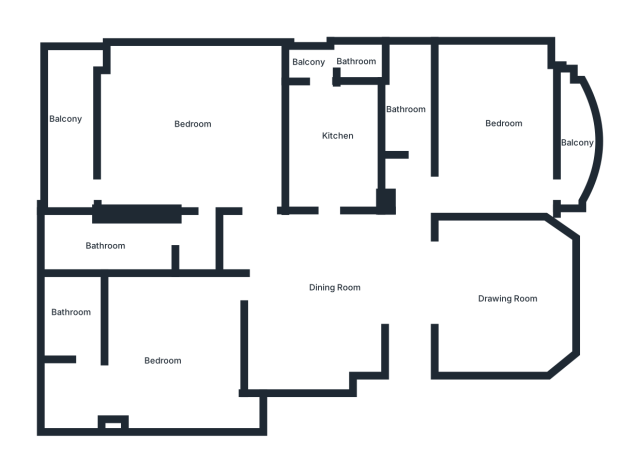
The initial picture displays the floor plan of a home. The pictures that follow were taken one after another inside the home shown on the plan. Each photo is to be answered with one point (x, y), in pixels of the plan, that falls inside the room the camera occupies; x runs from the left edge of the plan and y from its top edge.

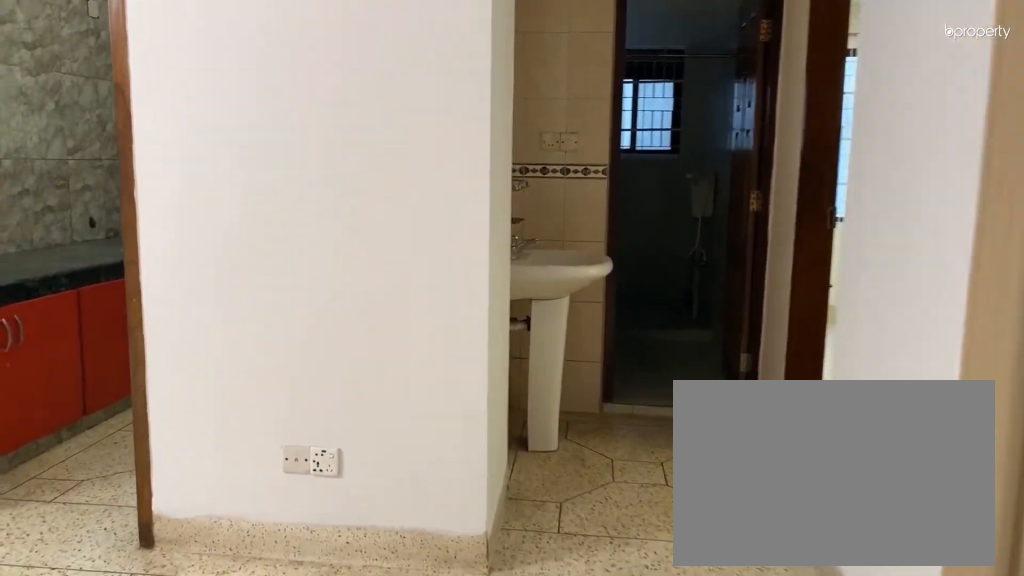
(409, 314)
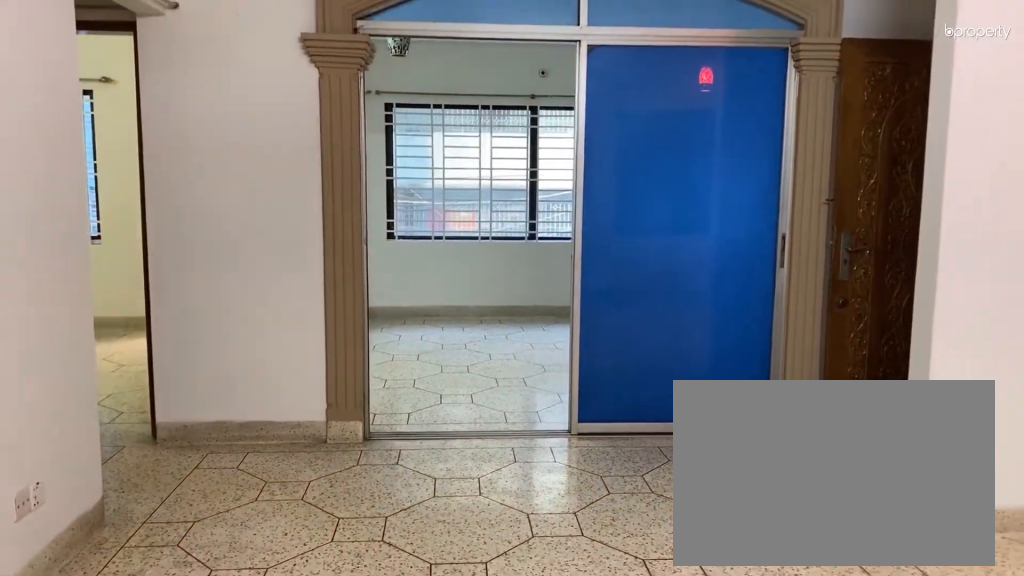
(317, 292)
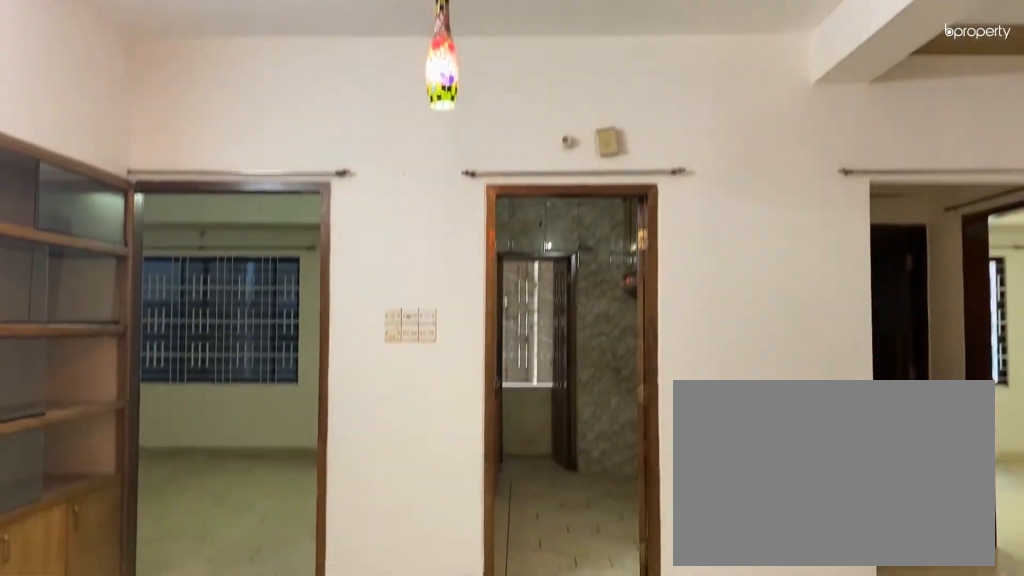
(317, 292)
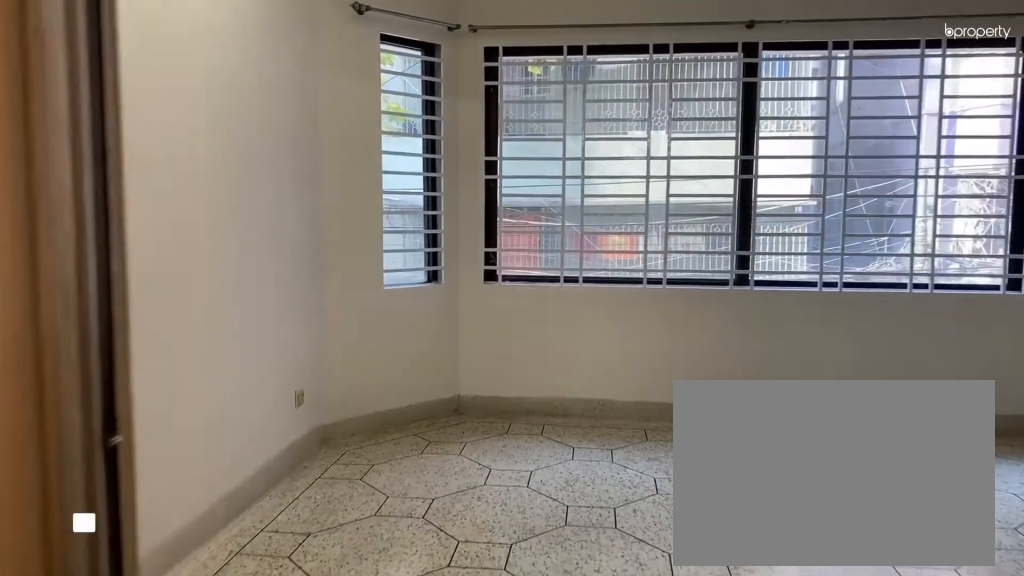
(450, 296)
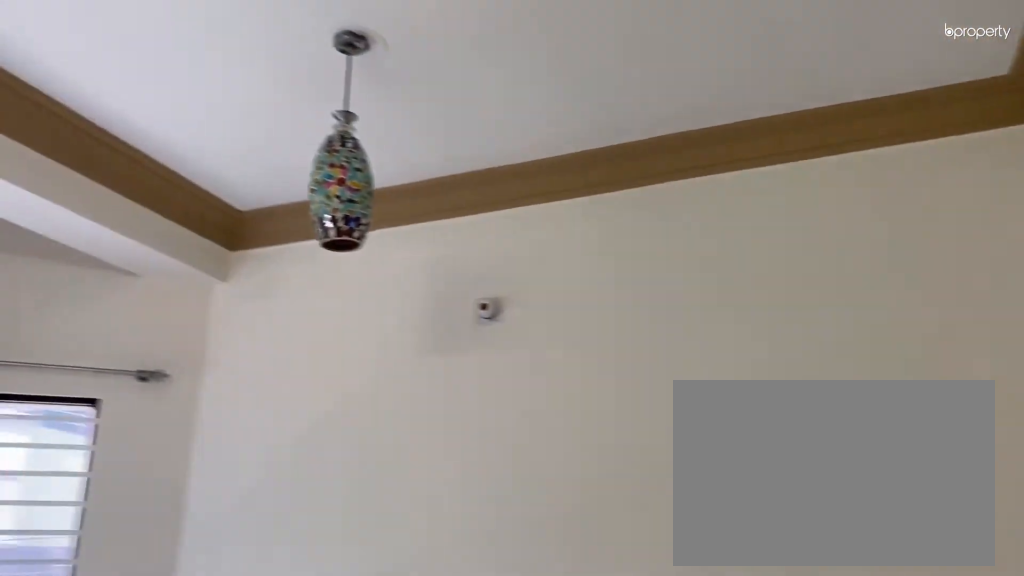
(510, 296)
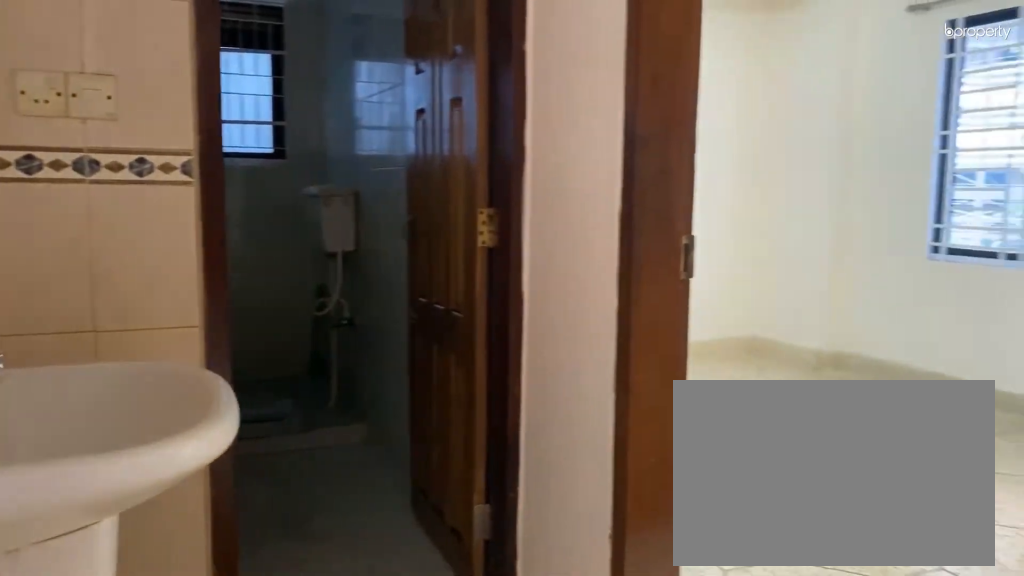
(407, 189)
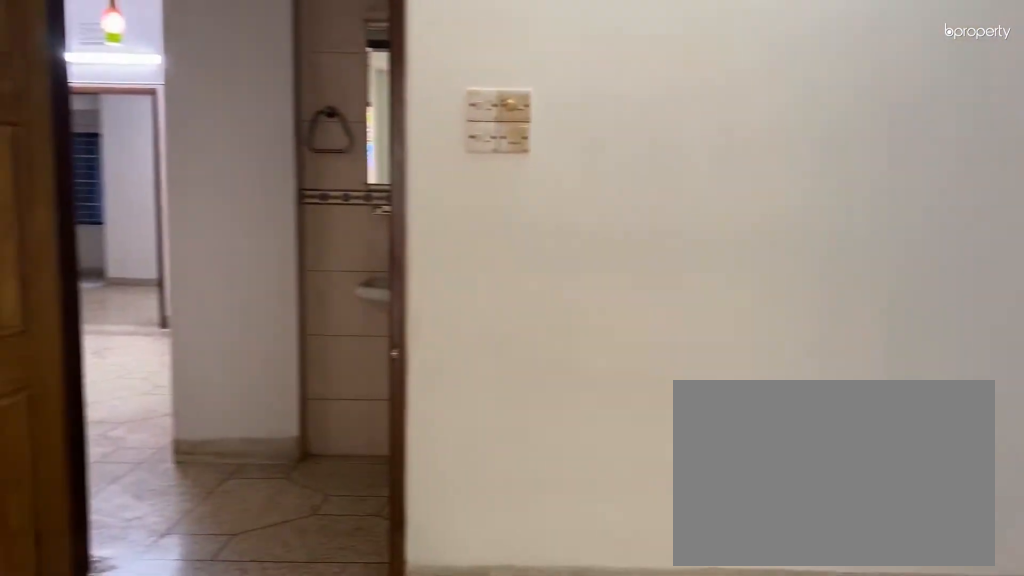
(494, 122)
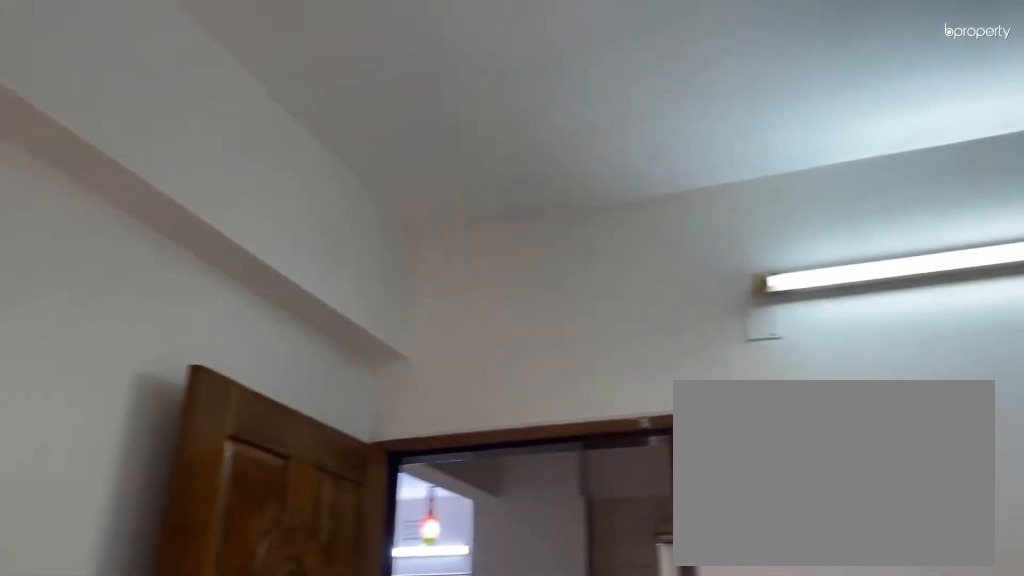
(494, 122)
